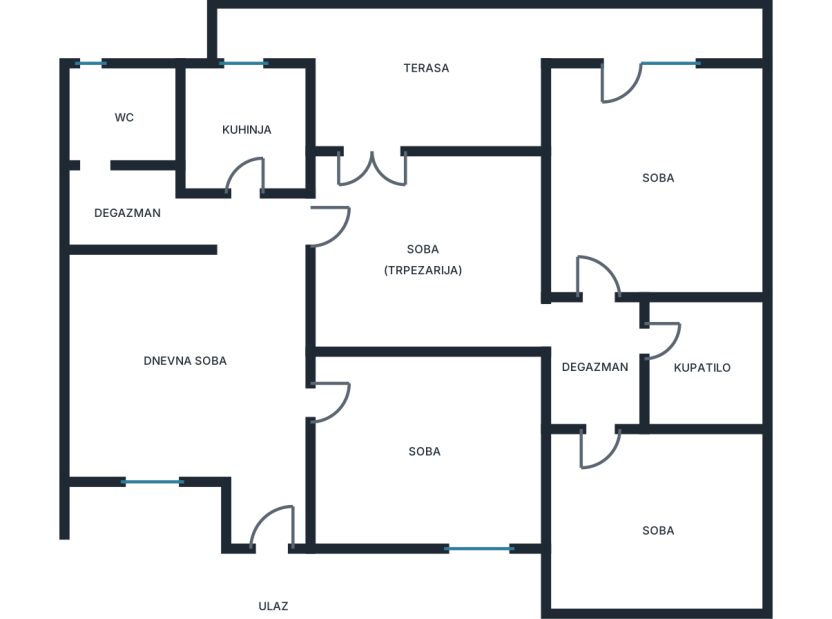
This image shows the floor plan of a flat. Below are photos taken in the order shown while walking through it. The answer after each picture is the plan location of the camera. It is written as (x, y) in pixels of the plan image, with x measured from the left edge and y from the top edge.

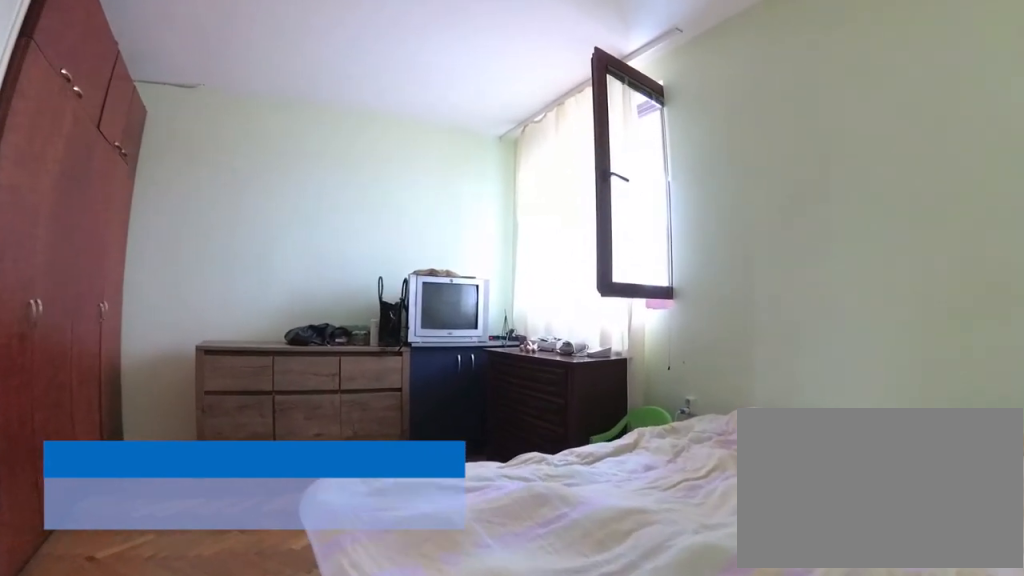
(368, 402)
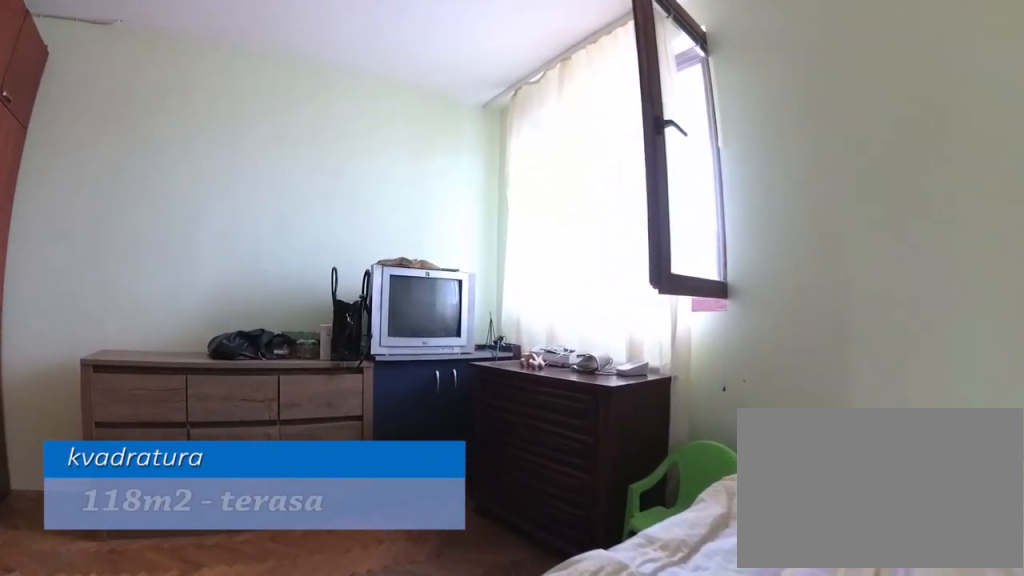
(389, 412)
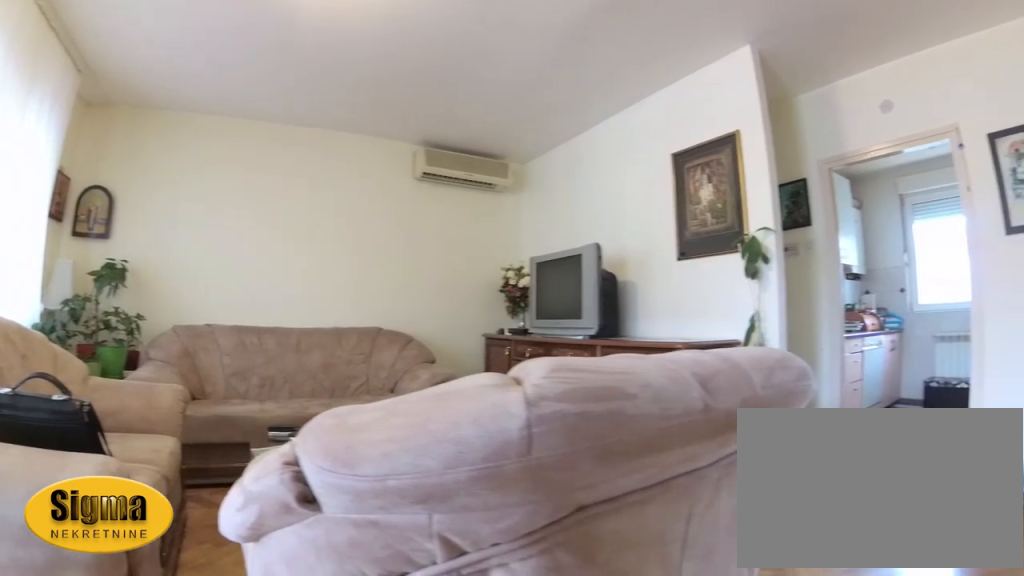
(295, 429)
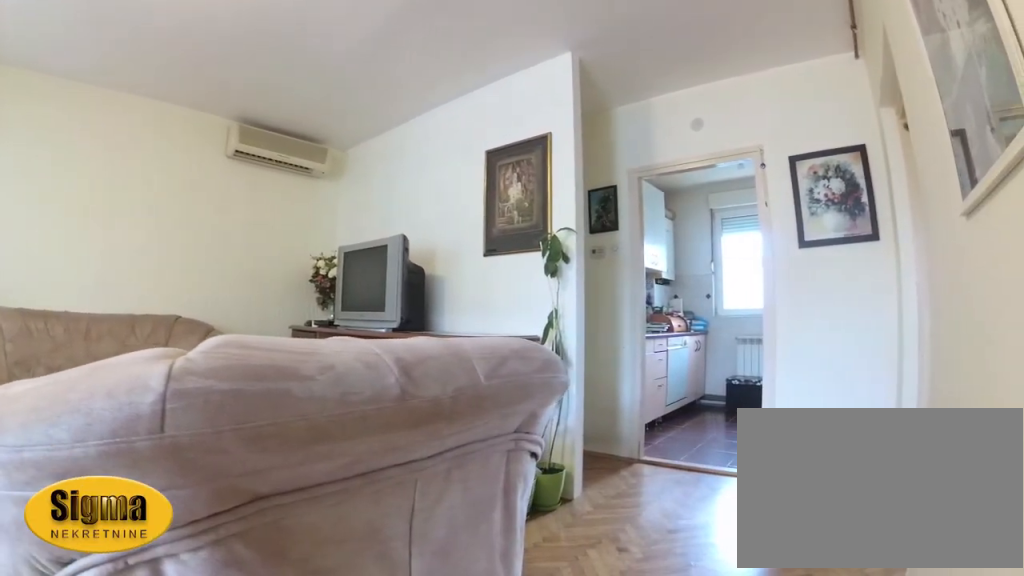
(282, 432)
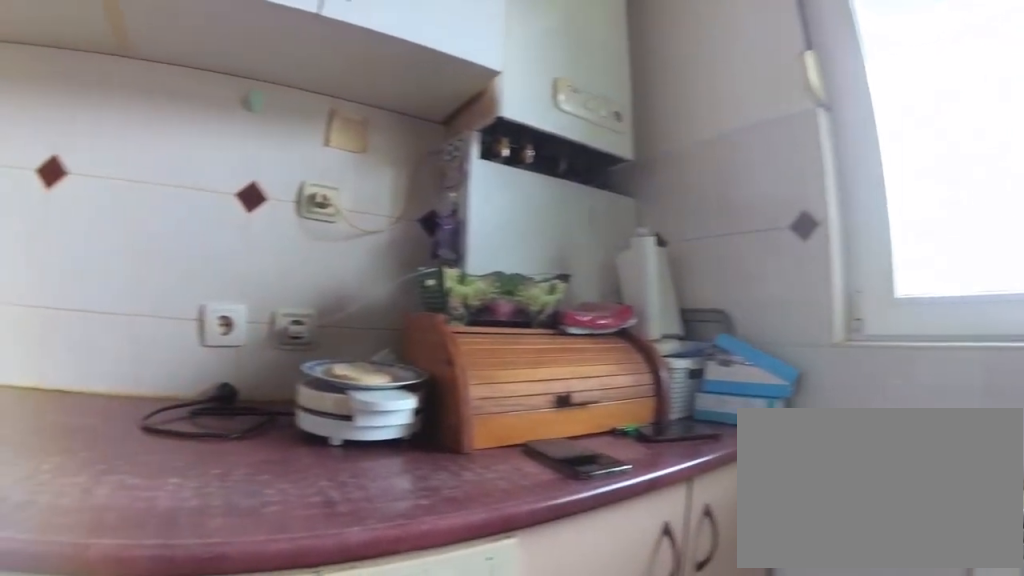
(260, 113)
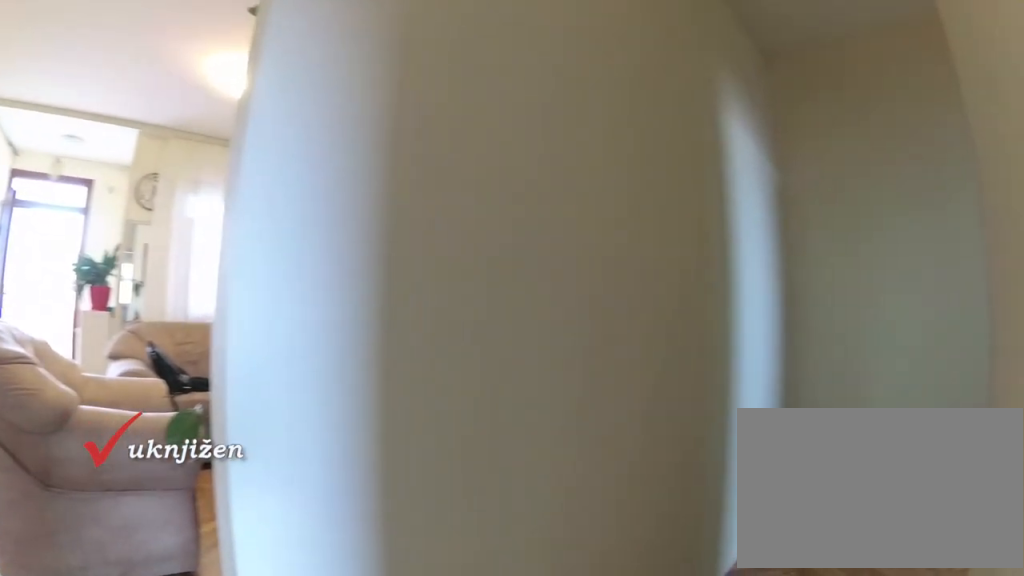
(256, 206)
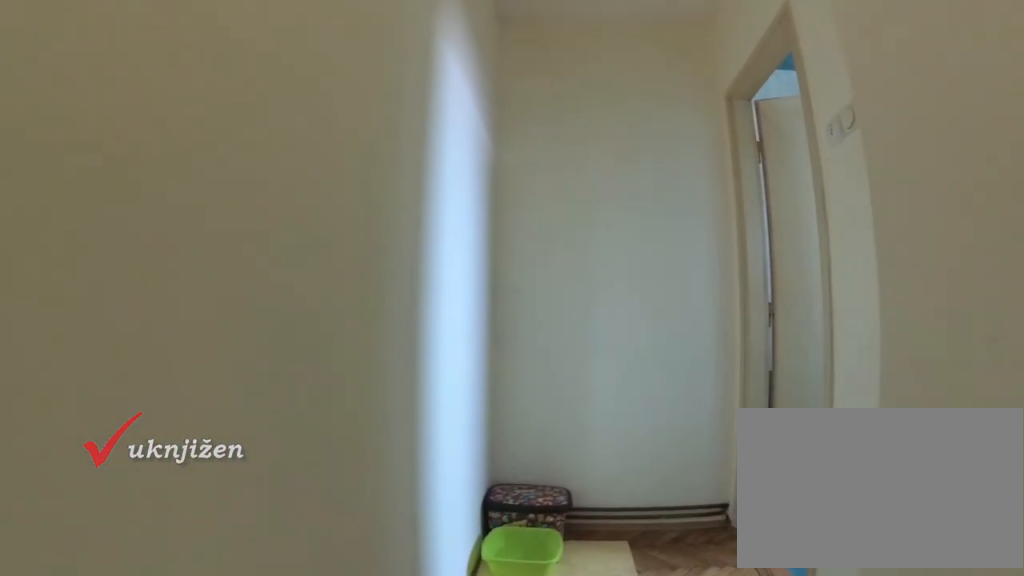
(224, 231)
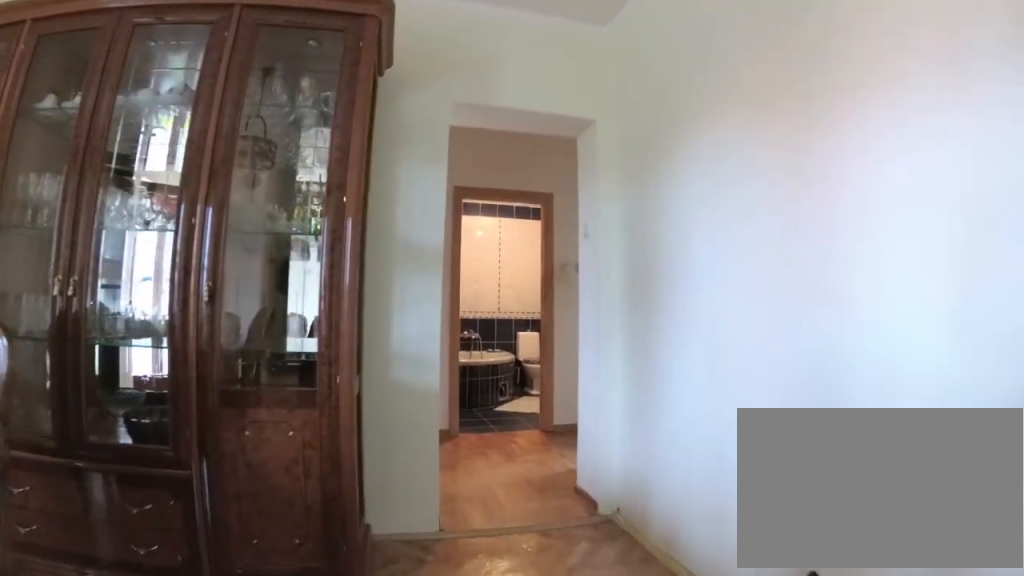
(385, 282)
